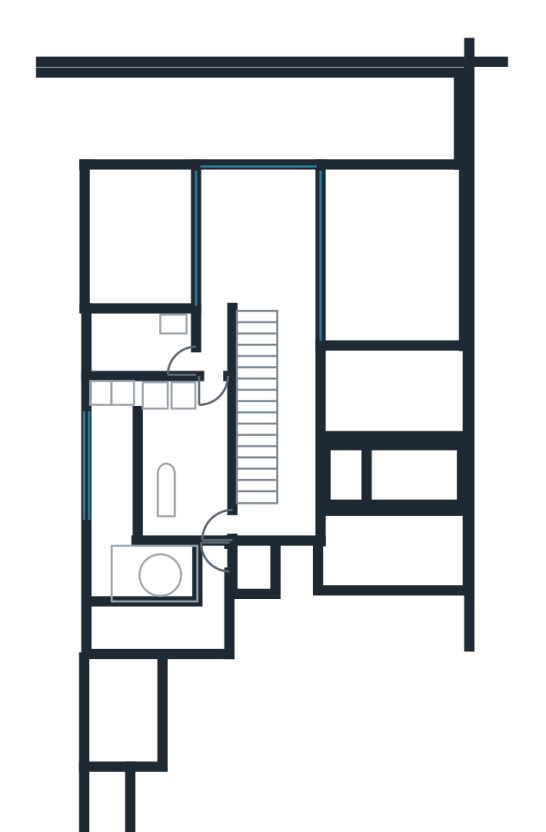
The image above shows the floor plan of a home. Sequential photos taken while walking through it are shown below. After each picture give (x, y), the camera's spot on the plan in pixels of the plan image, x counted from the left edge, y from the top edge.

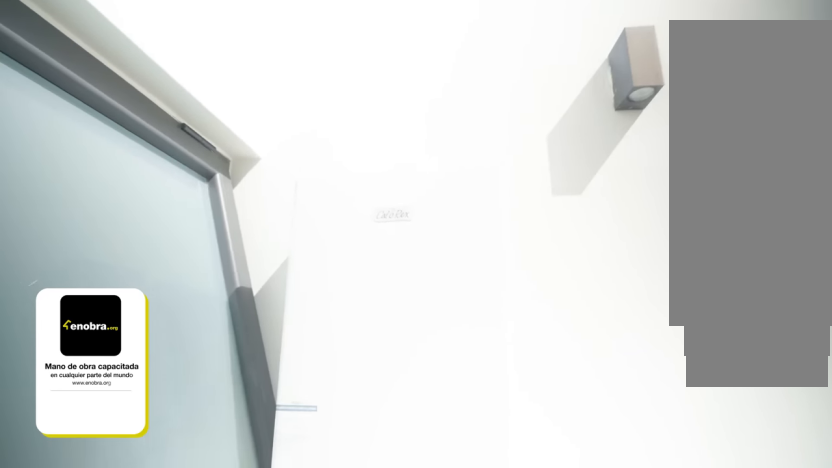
(123, 573)
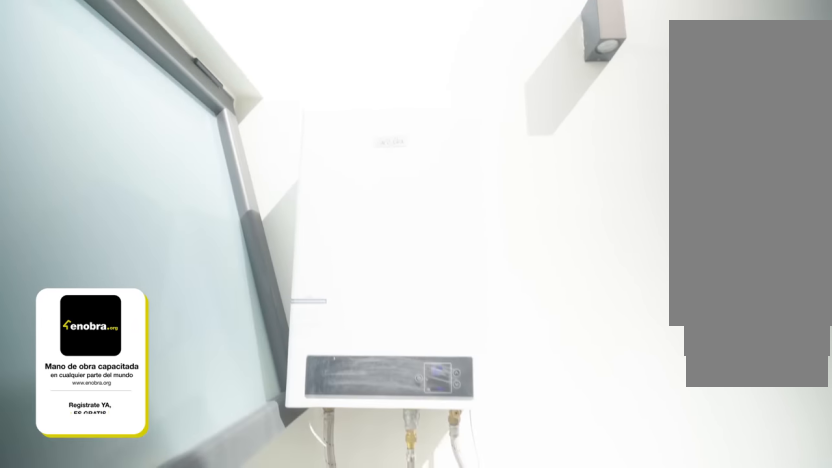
(124, 560)
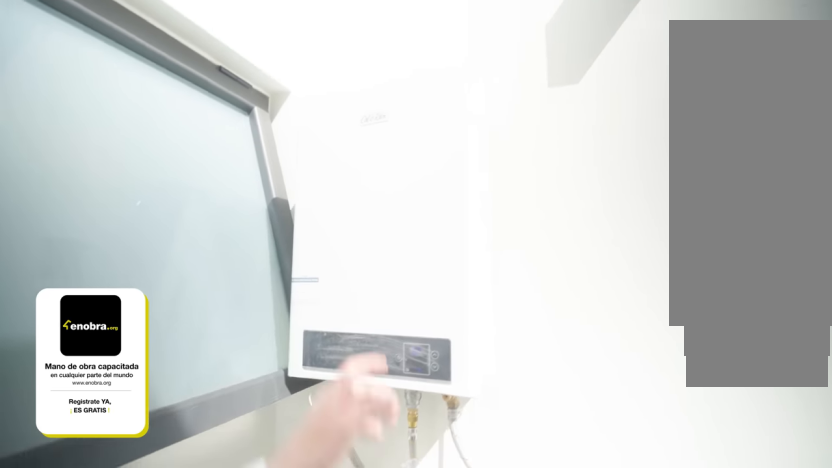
(141, 568)
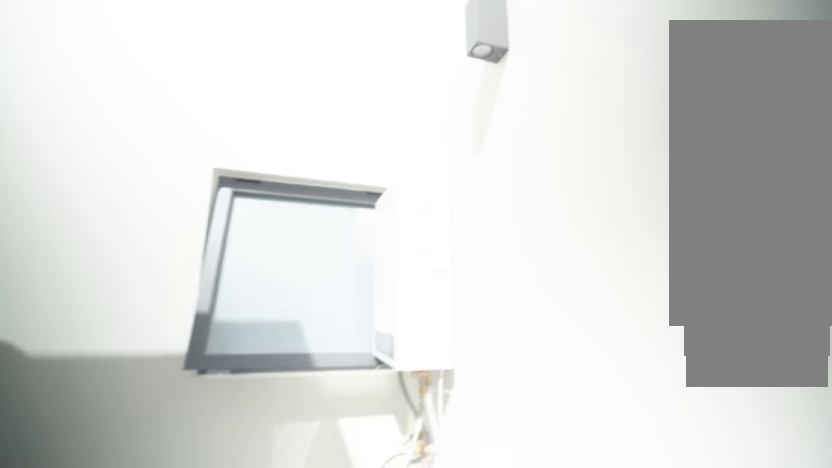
(127, 548)
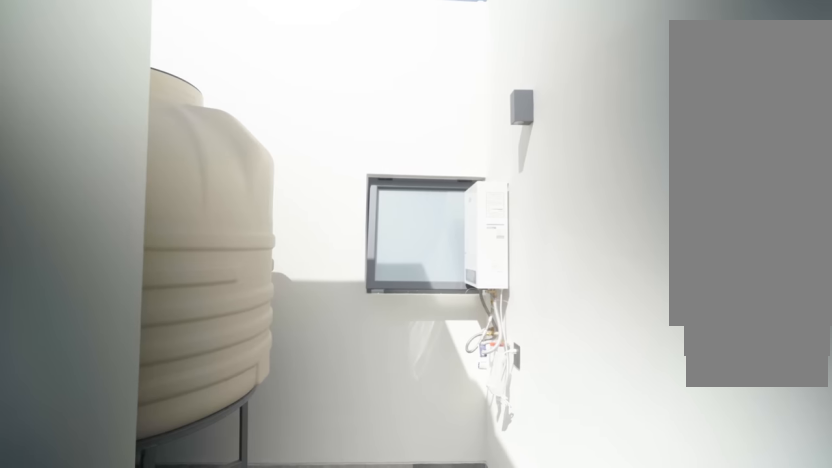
(108, 525)
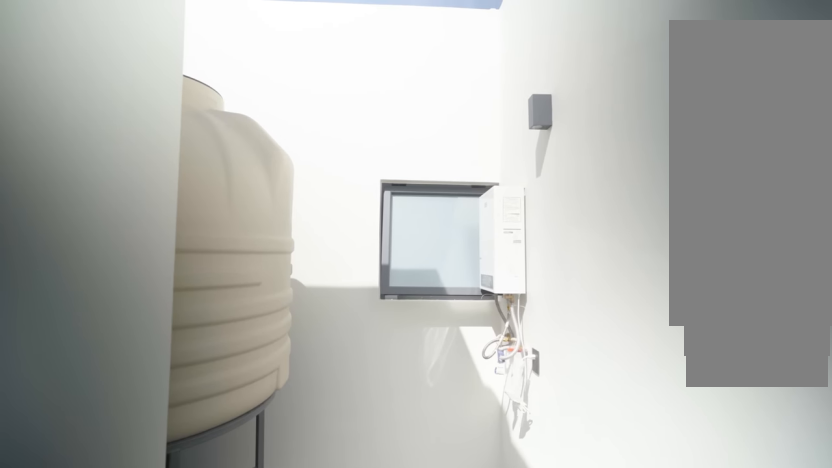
(107, 523)
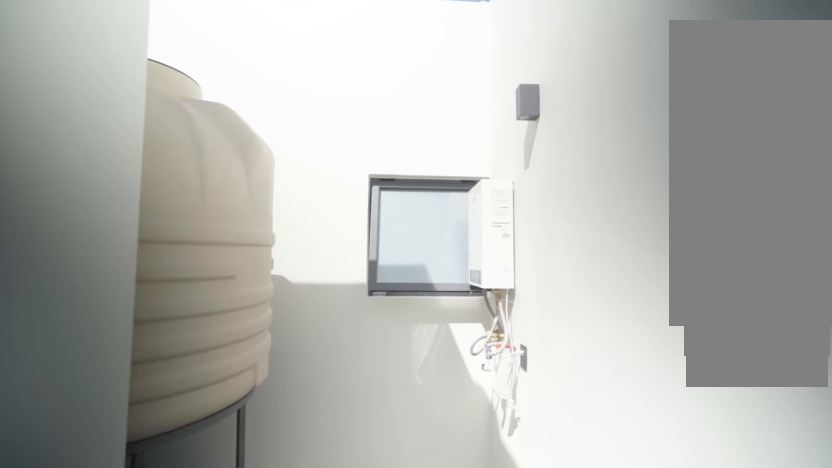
(107, 523)
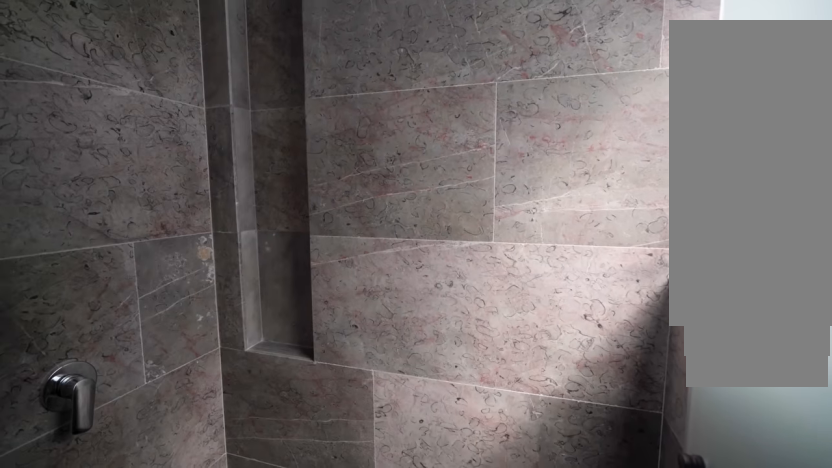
(137, 633)
